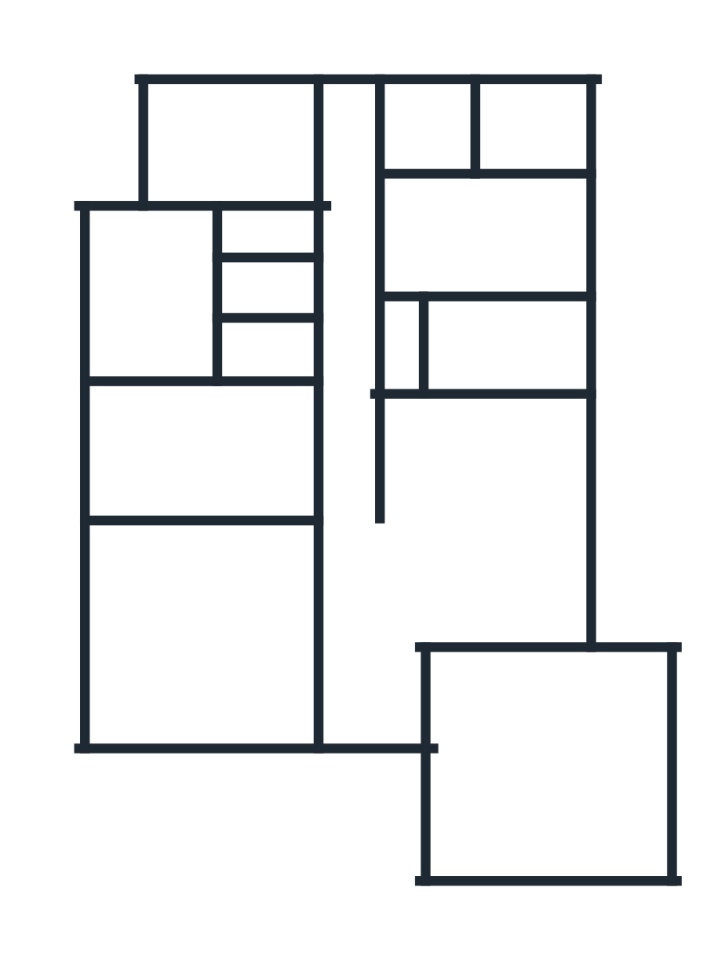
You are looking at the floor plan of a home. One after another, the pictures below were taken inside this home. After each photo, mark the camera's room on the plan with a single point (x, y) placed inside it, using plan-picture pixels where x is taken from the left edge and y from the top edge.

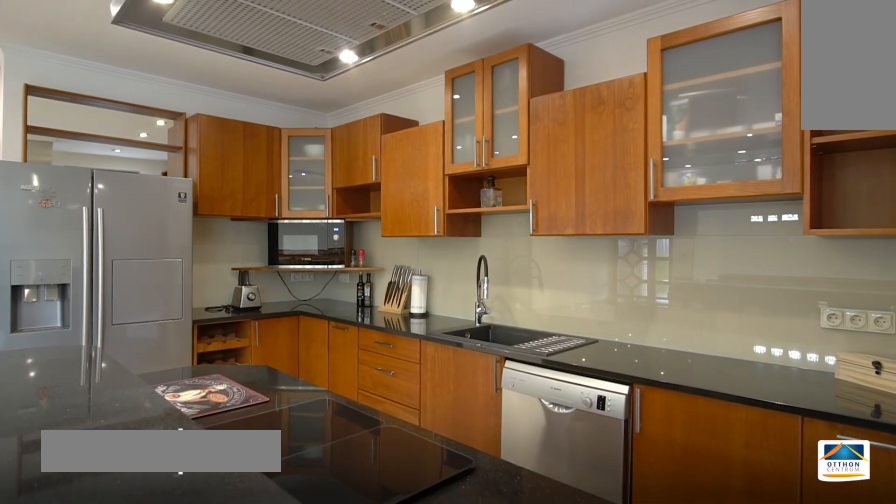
(484, 452)
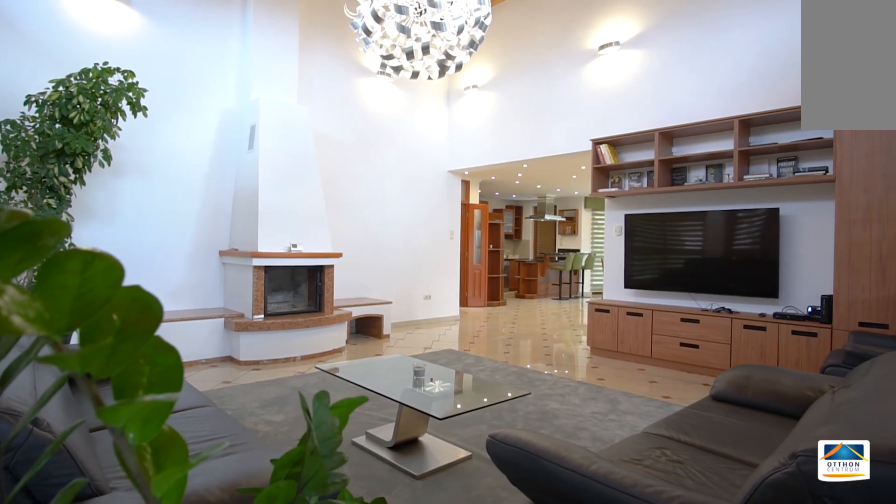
(208, 637)
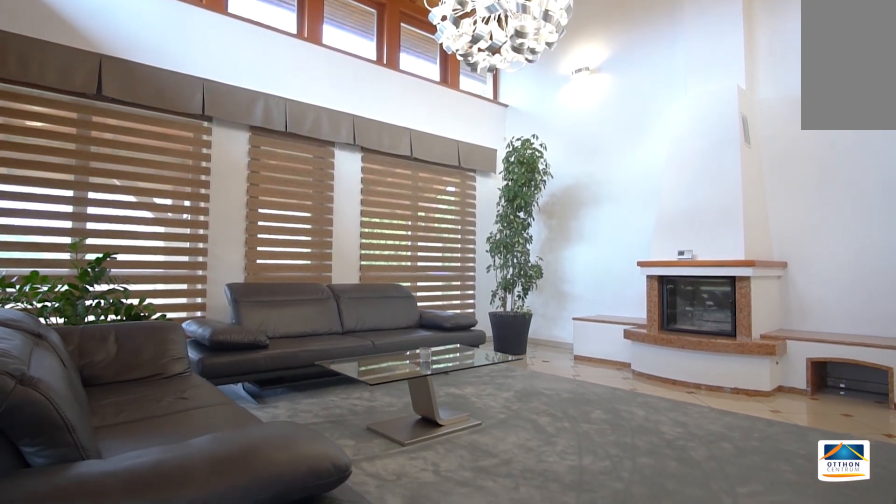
(207, 636)
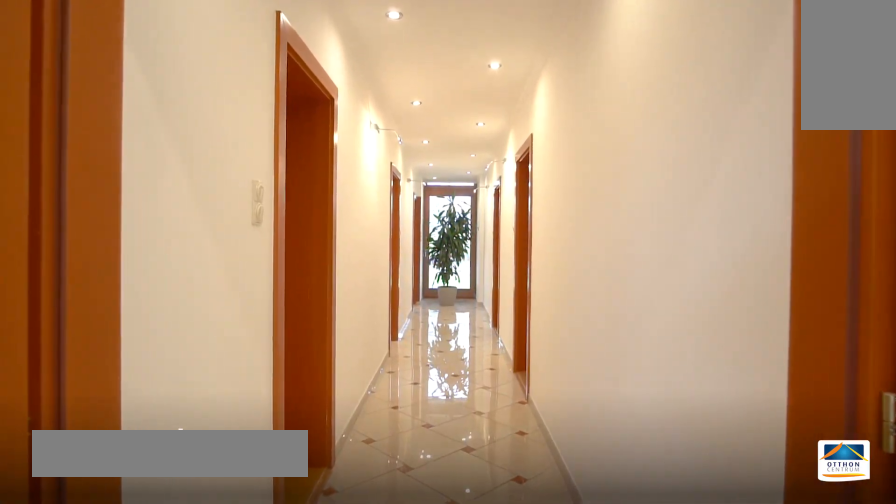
(355, 402)
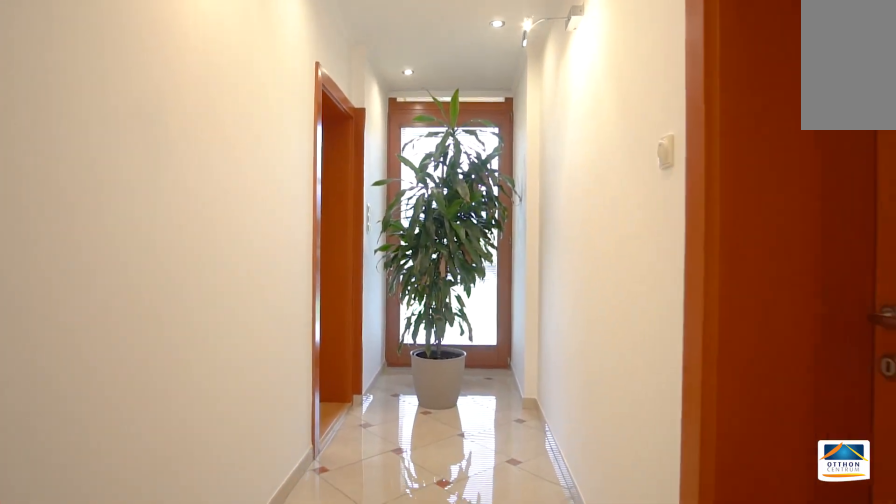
(355, 401)
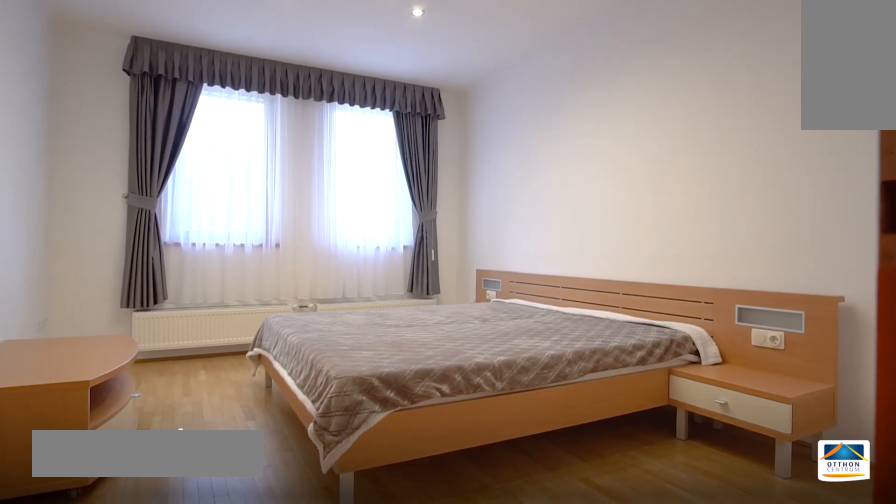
(235, 144)
